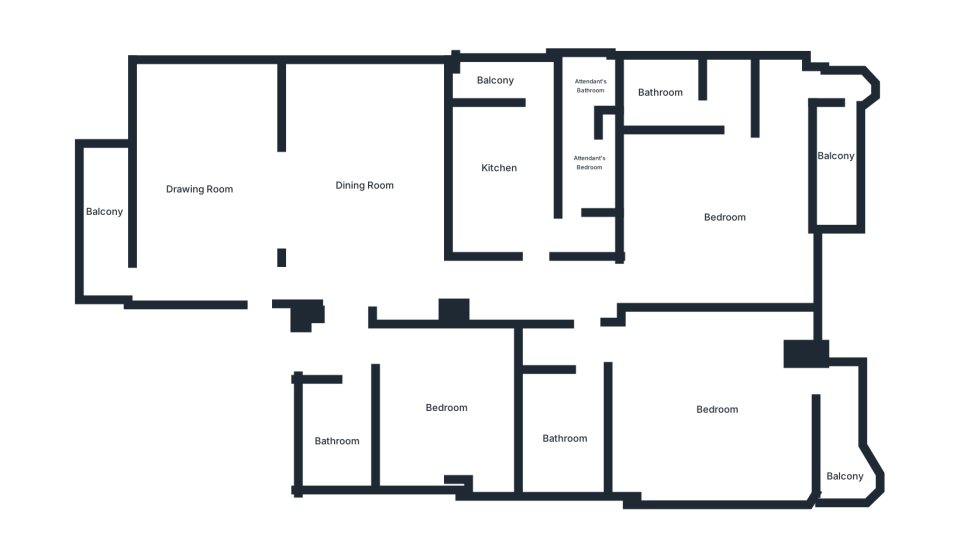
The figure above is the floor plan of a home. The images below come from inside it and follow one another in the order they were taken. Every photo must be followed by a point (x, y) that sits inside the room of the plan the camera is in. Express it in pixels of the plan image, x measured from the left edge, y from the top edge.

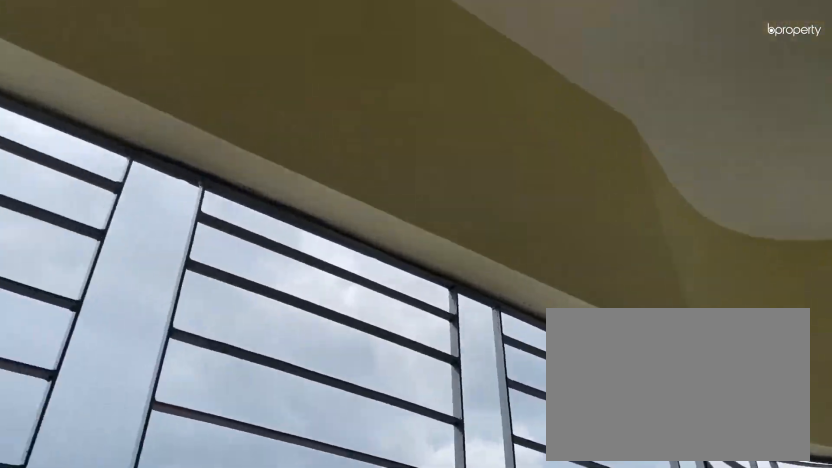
(836, 442)
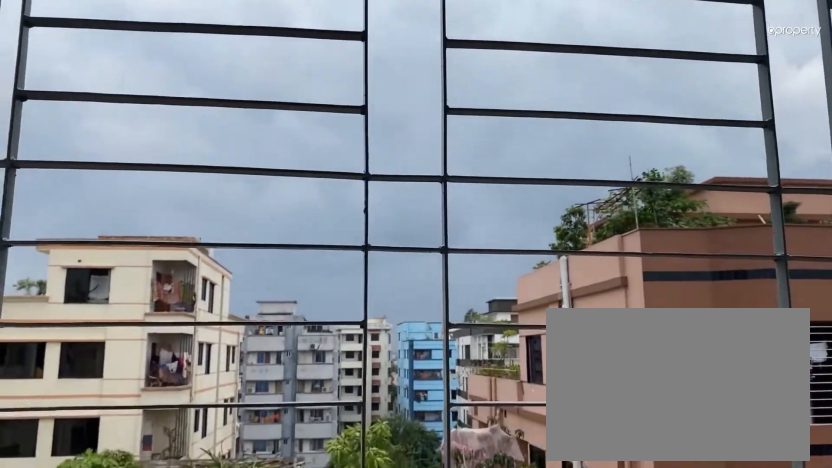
(836, 442)
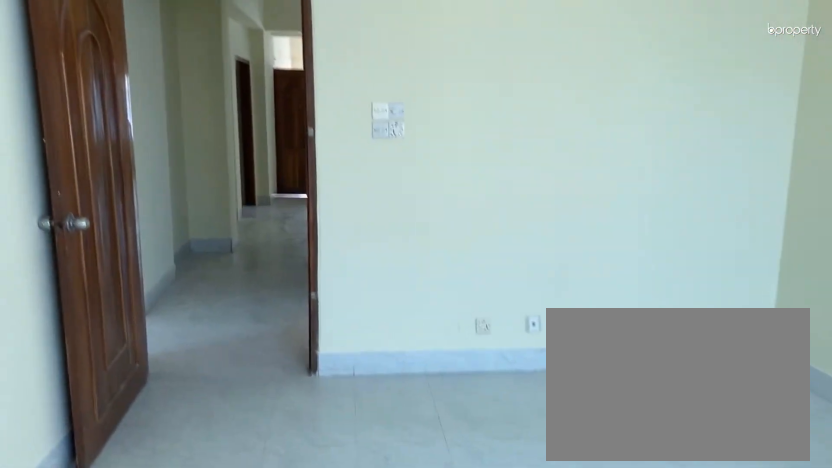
(717, 217)
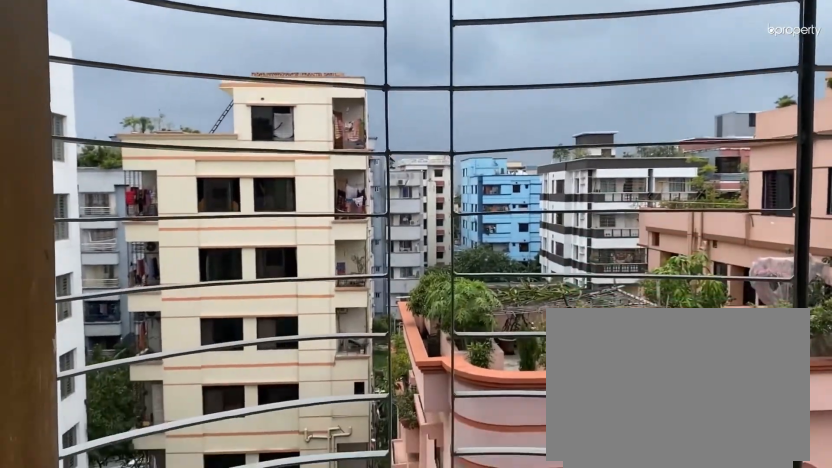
(835, 168)
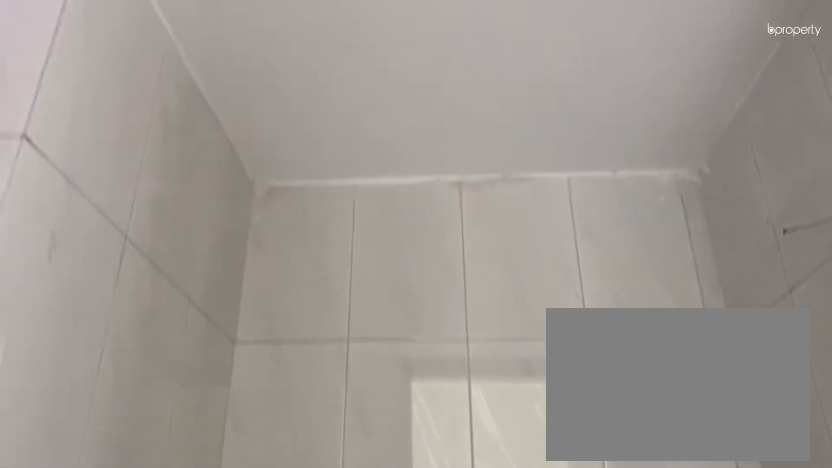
(661, 95)
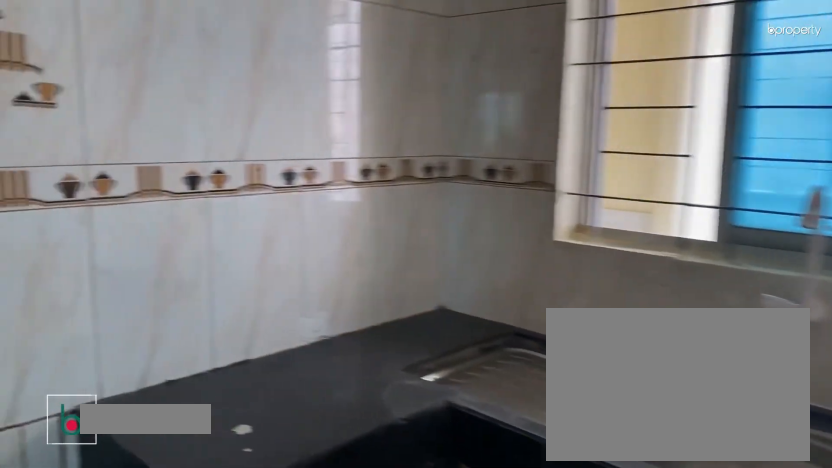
(497, 171)
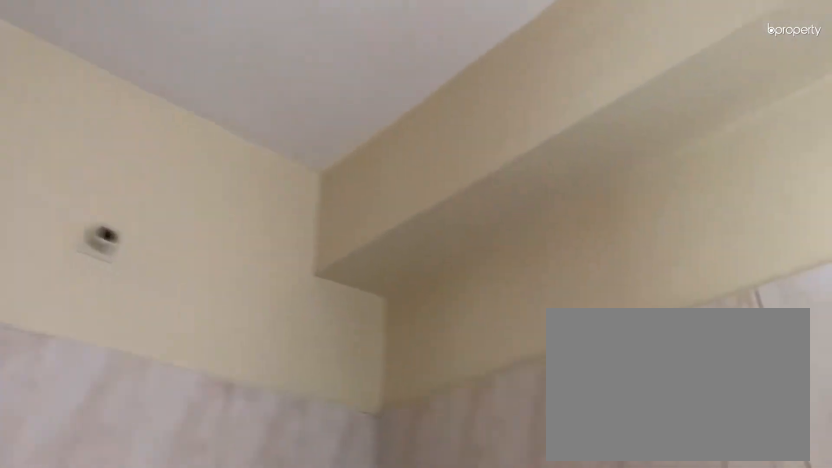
(497, 171)
